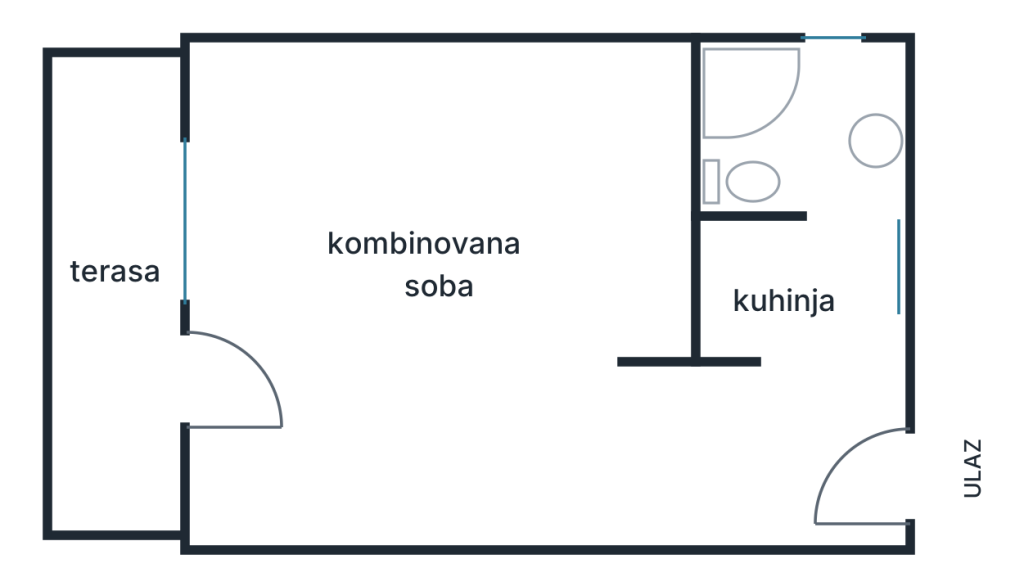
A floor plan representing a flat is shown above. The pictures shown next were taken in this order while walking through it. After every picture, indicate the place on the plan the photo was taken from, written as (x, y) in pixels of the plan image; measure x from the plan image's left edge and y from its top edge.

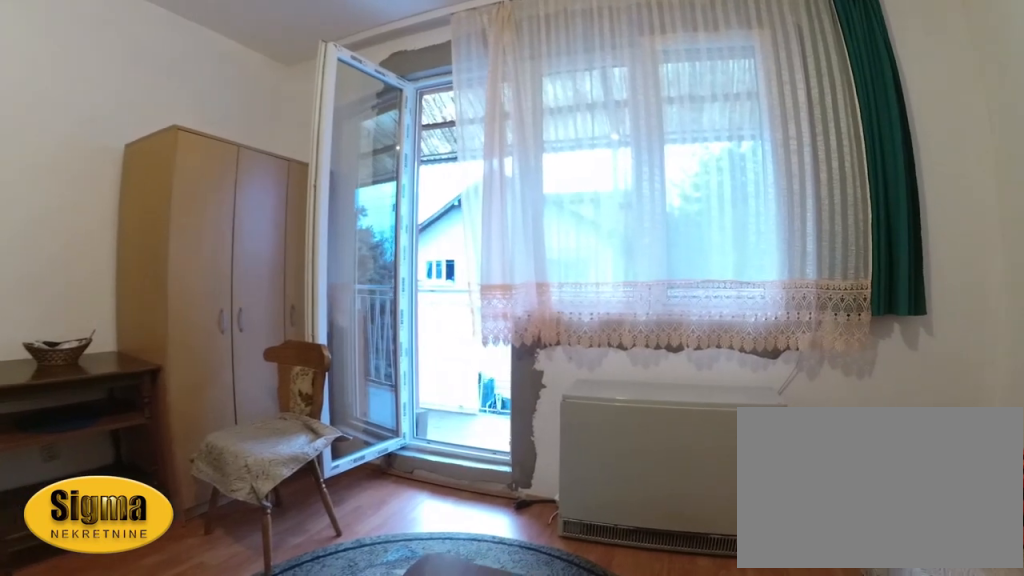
(473, 201)
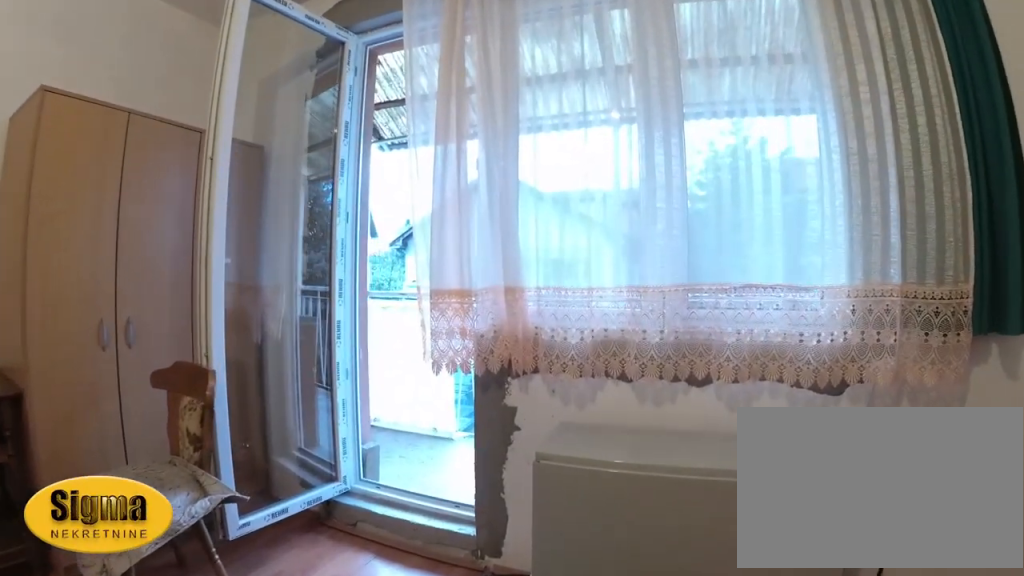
(399, 262)
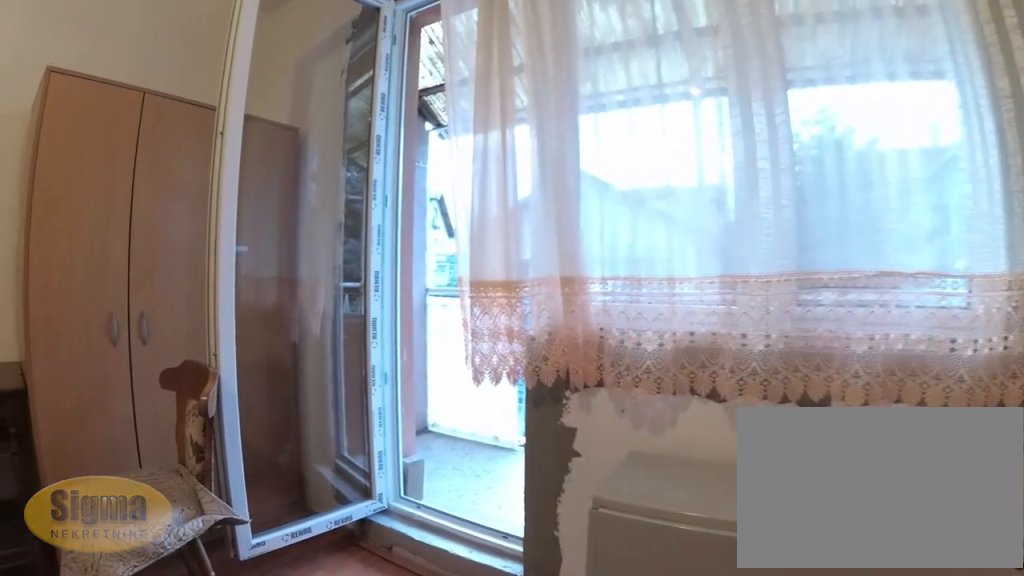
(363, 292)
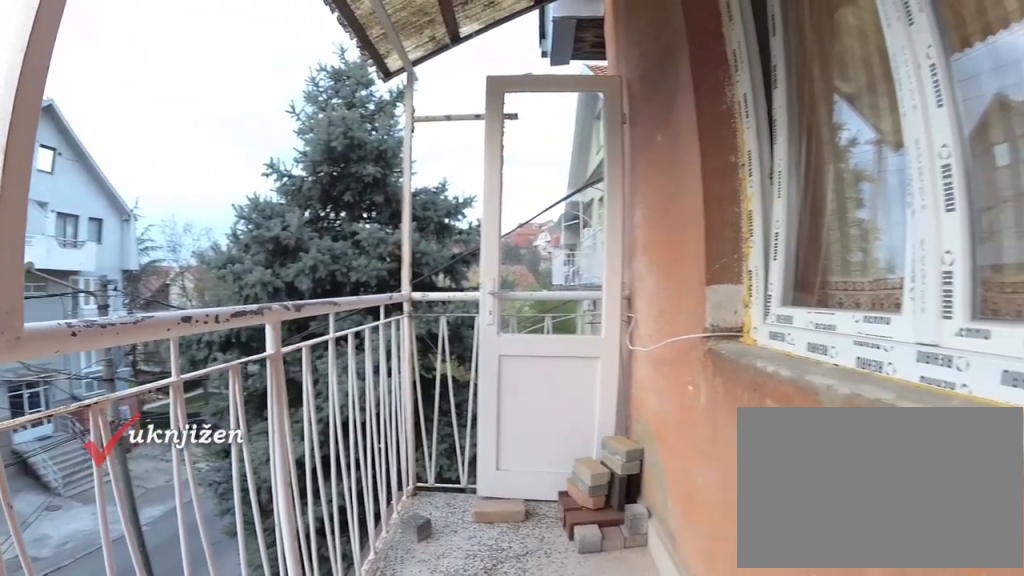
(107, 381)
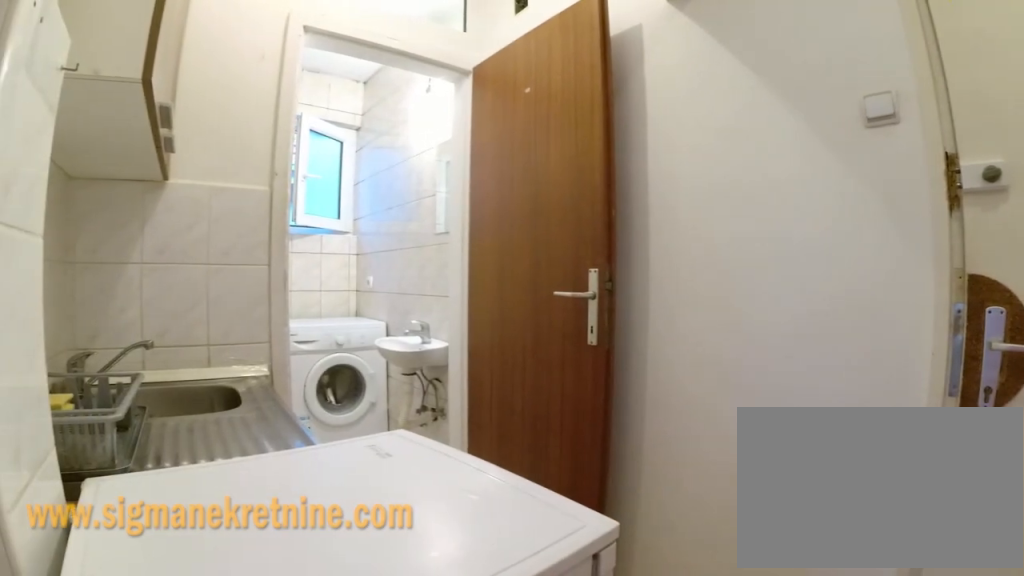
(748, 436)
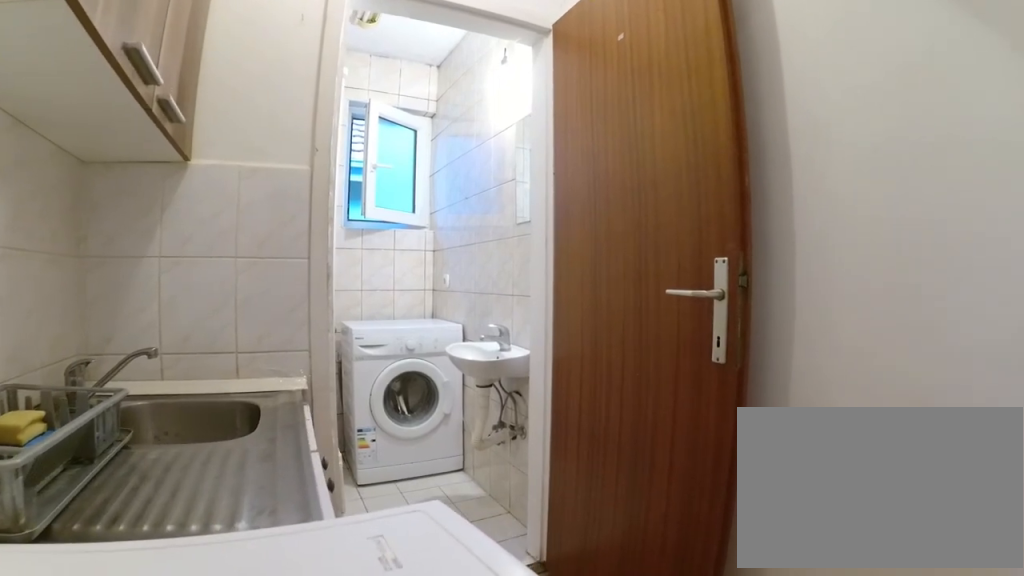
(791, 387)
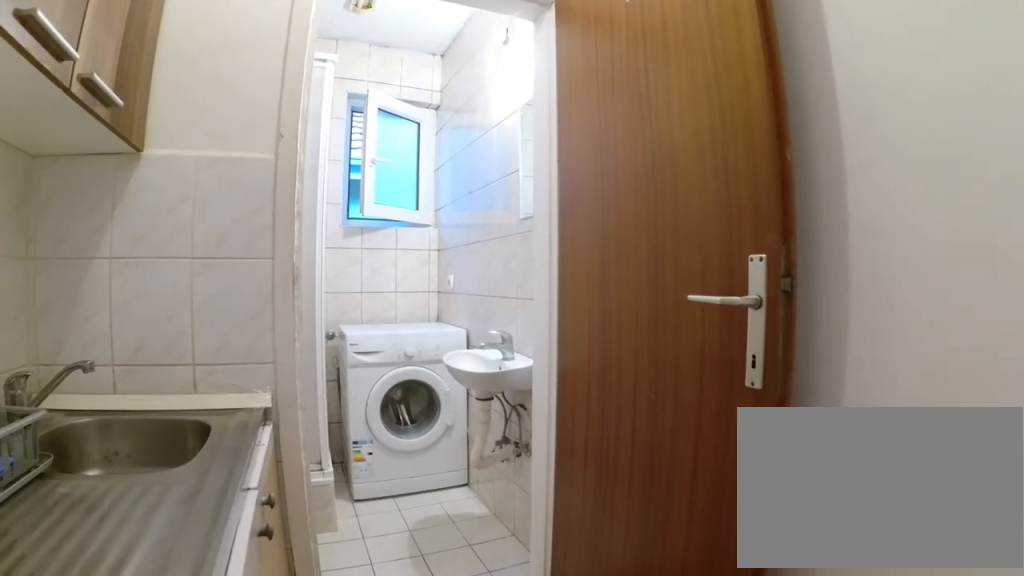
(802, 361)
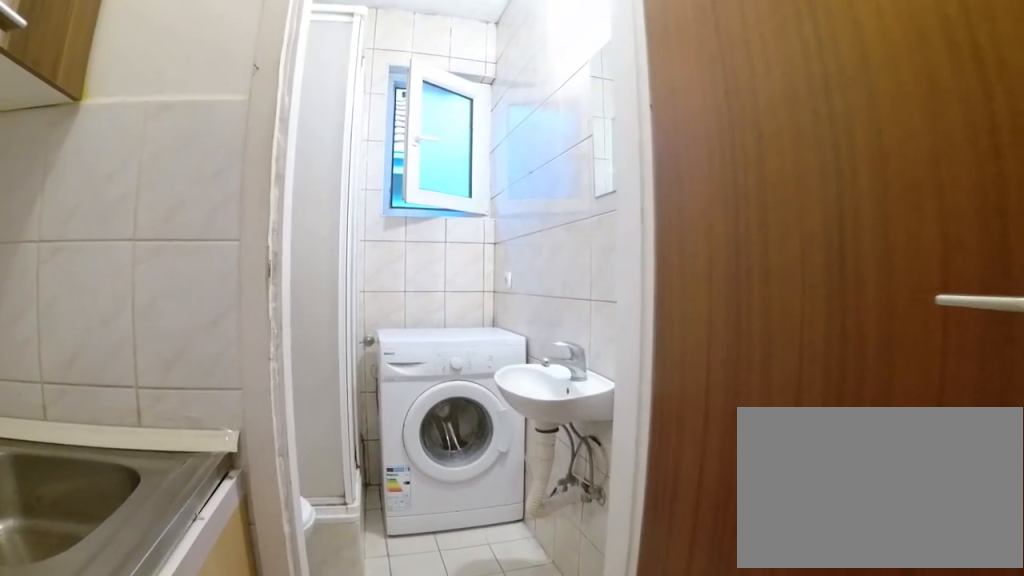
(820, 313)
